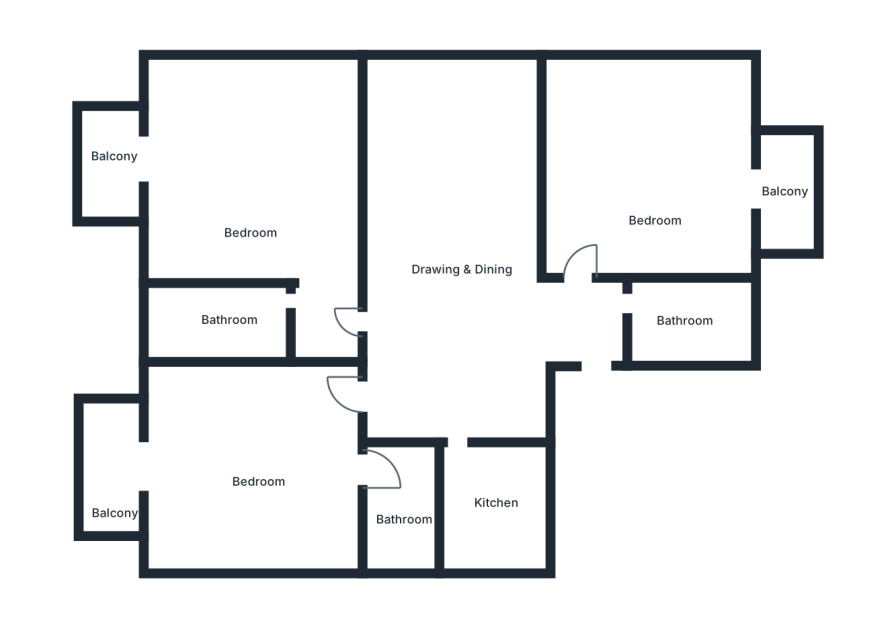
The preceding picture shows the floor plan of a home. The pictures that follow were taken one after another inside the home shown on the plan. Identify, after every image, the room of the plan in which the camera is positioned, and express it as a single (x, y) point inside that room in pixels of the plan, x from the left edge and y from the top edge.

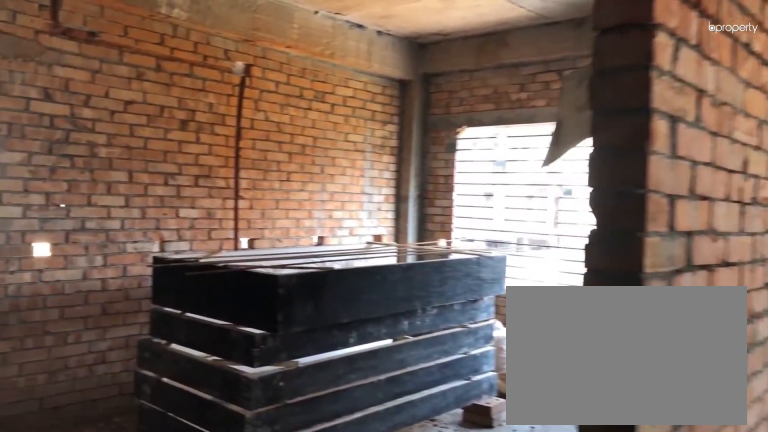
(452, 234)
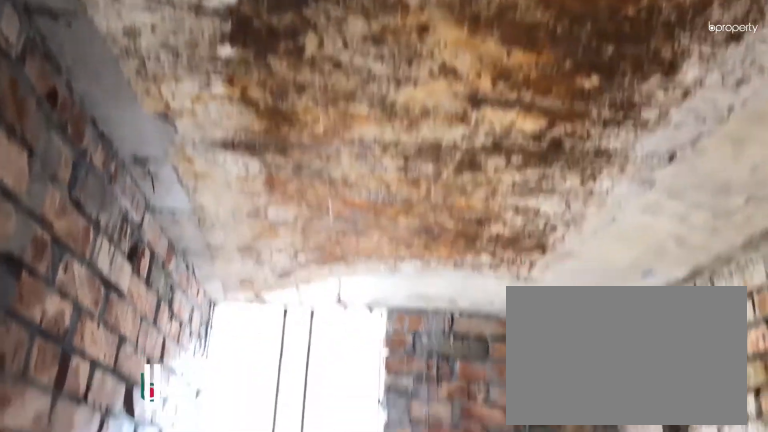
(674, 322)
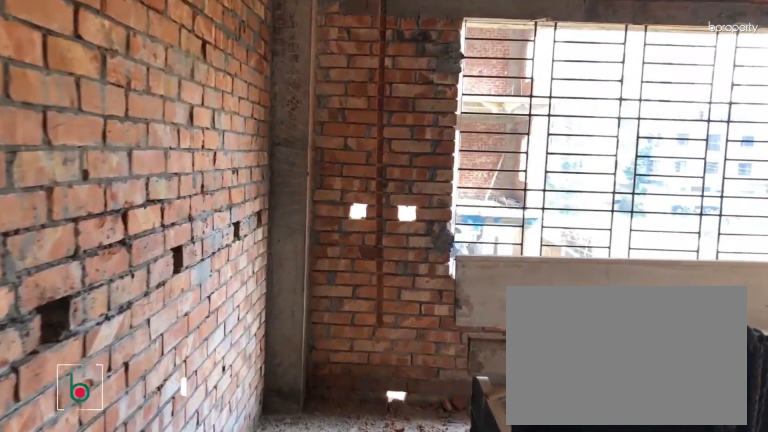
(663, 185)
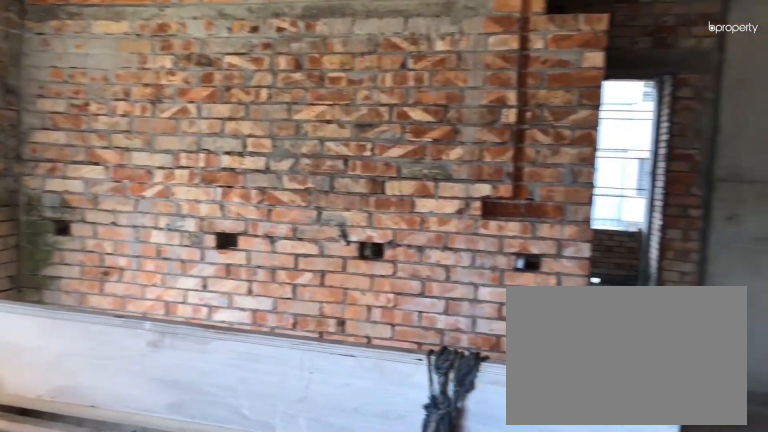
(662, 185)
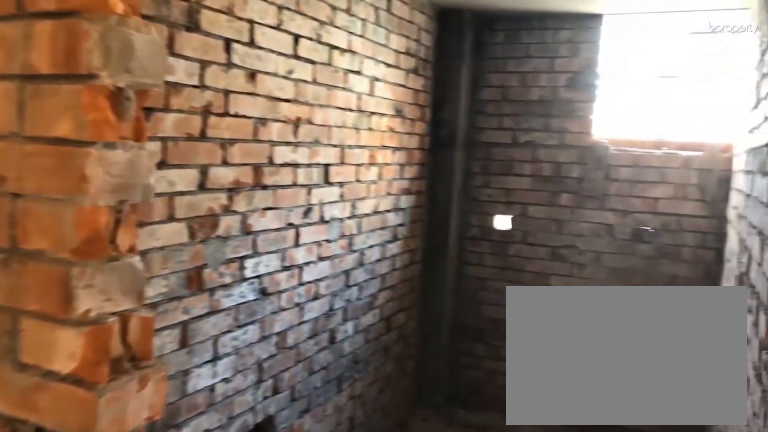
(264, 305)
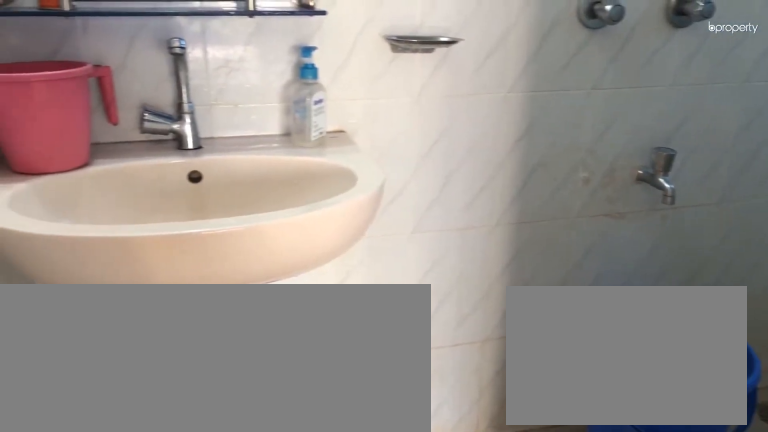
(401, 504)
